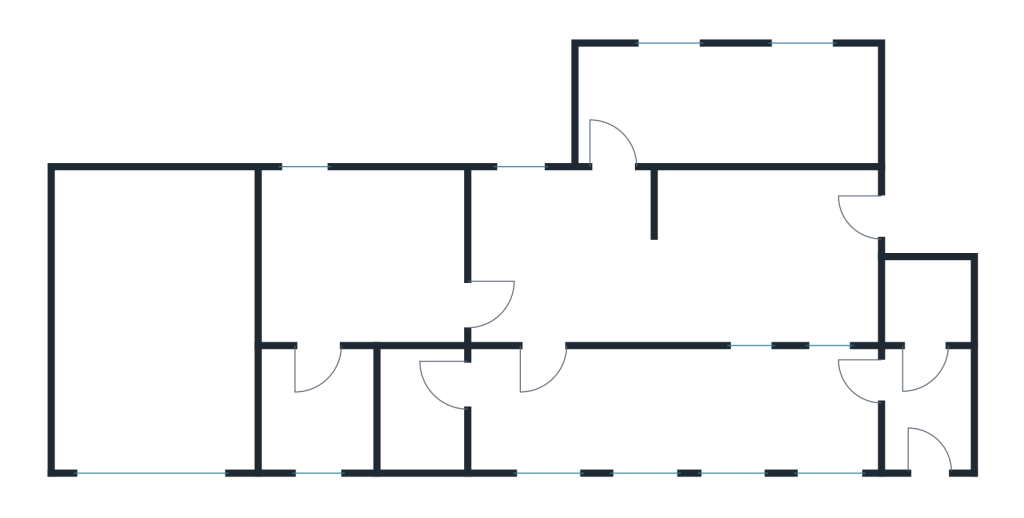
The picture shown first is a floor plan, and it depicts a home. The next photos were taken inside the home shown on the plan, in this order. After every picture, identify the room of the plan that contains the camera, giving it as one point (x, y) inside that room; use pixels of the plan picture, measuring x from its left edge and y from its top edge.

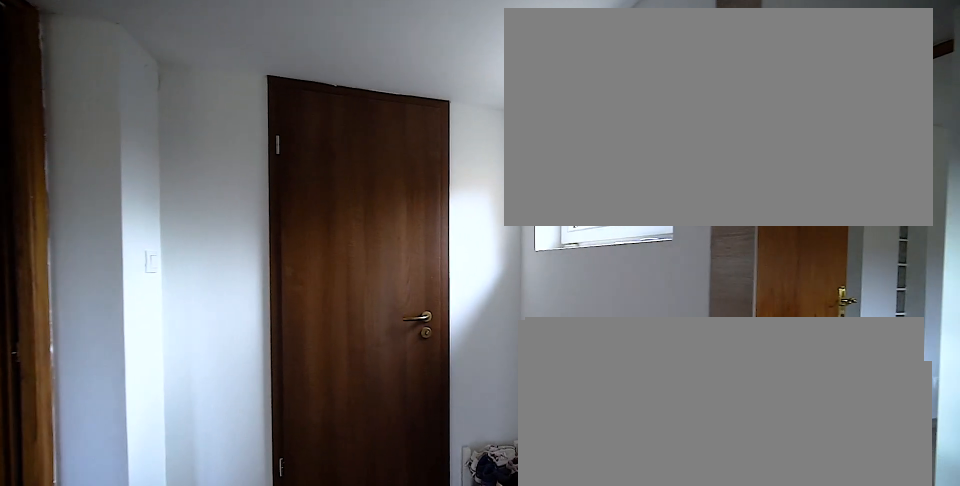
(927, 414)
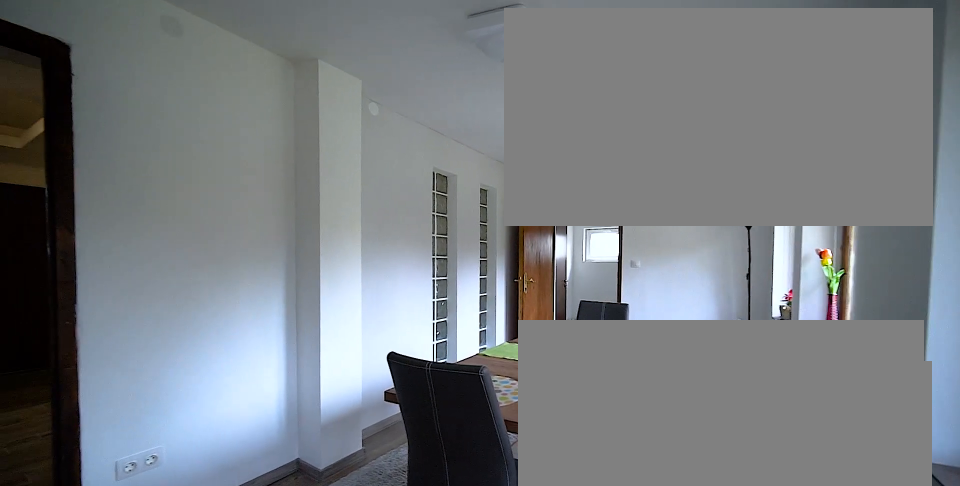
(666, 414)
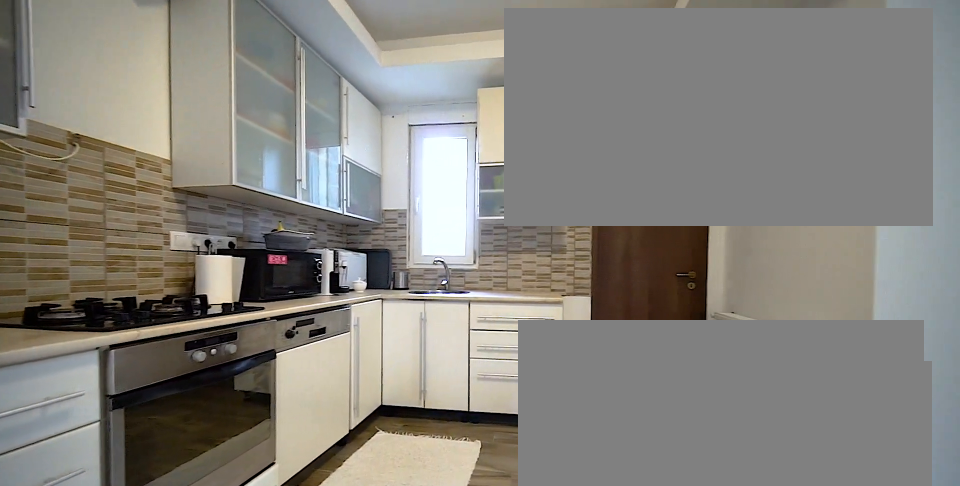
(666, 284)
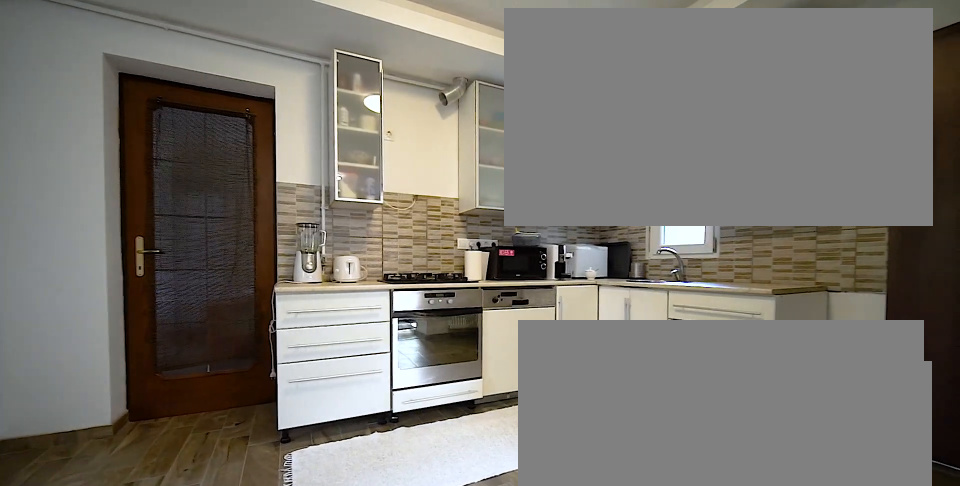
(666, 284)
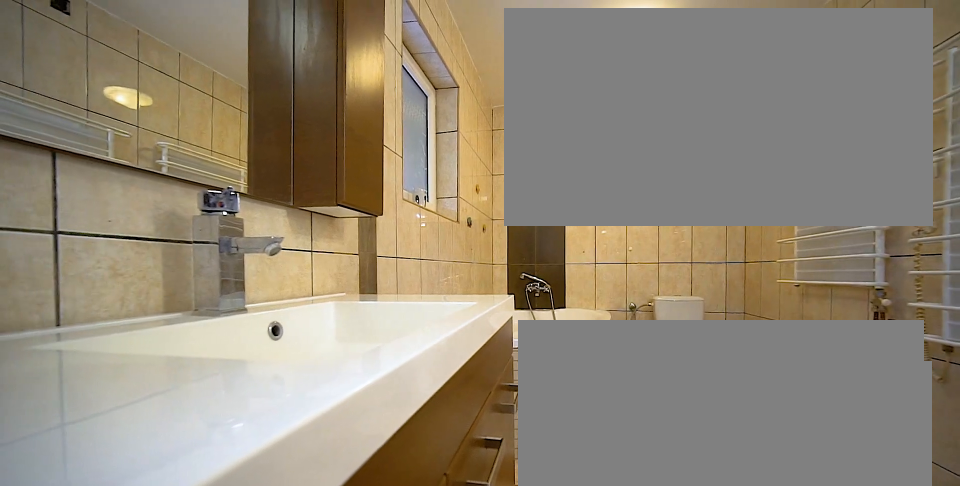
(730, 106)
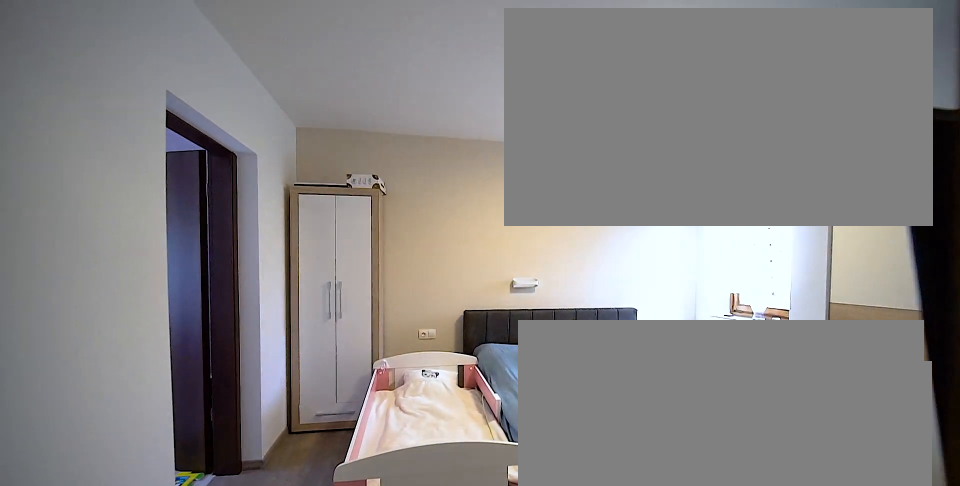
(367, 262)
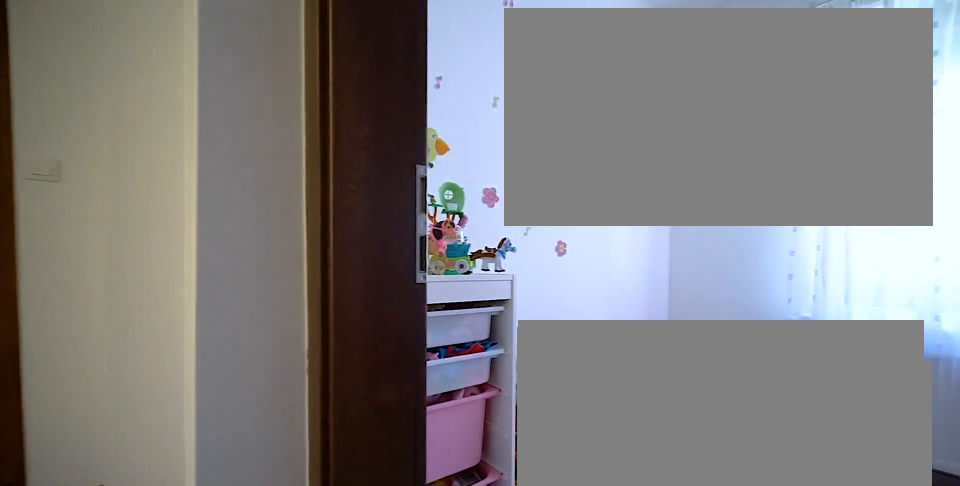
(318, 412)
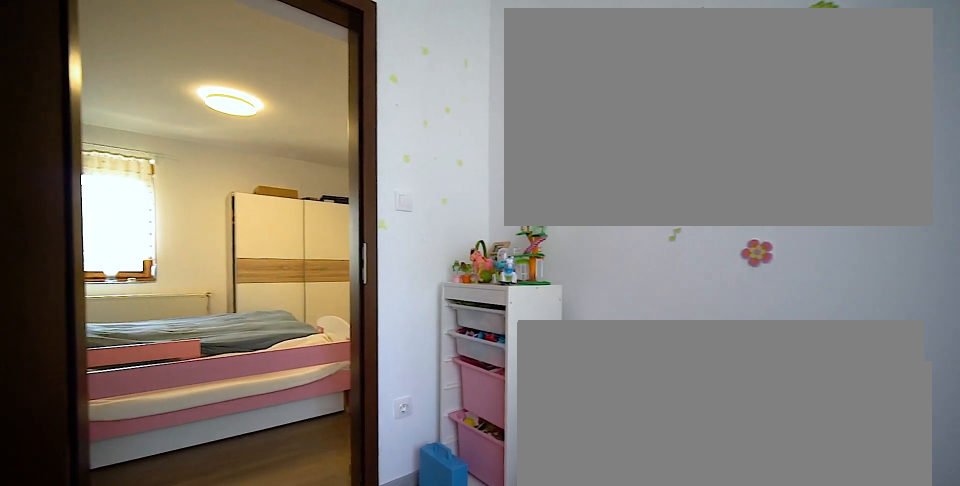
(318, 412)
